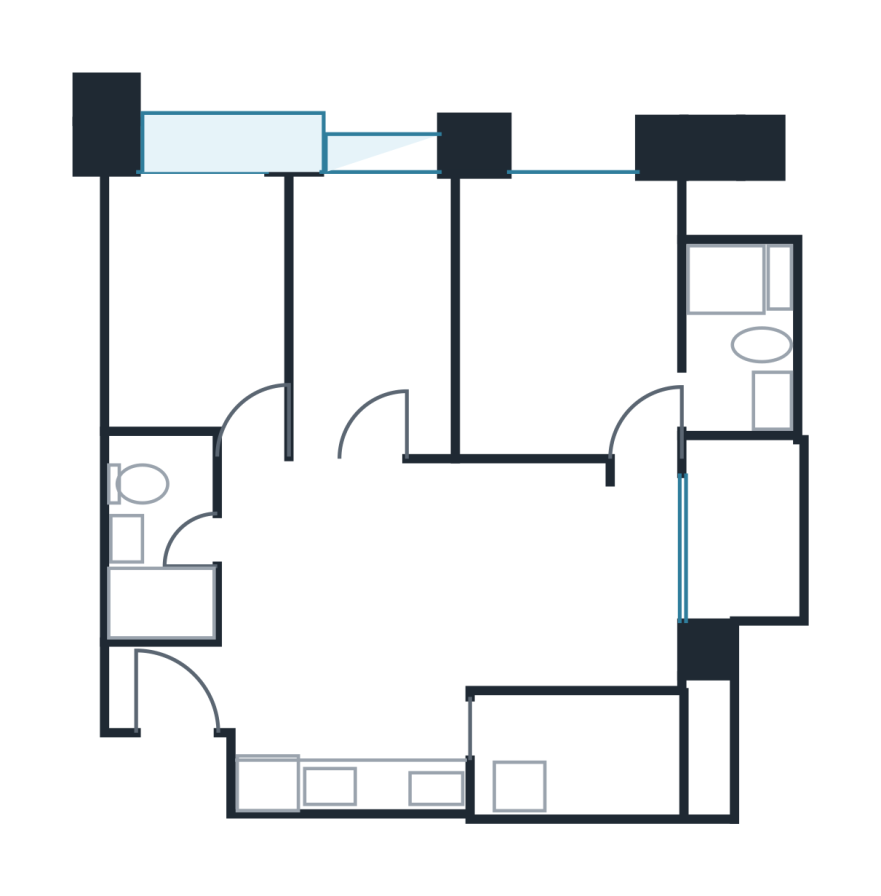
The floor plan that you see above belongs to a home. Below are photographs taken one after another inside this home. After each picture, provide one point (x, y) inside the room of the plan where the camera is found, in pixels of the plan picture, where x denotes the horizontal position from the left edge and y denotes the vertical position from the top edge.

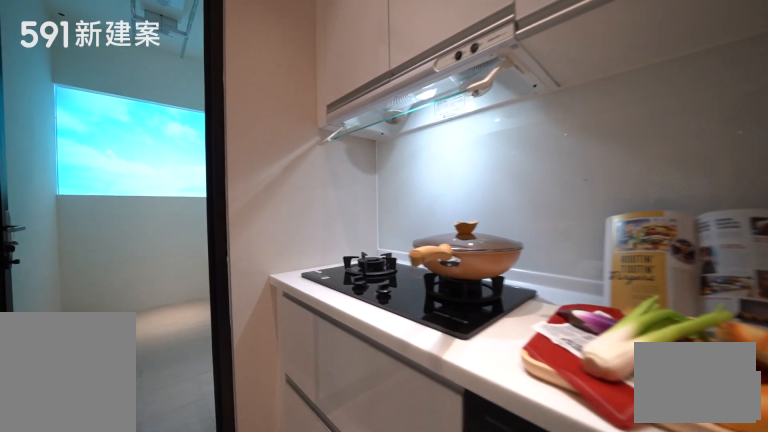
(345, 752)
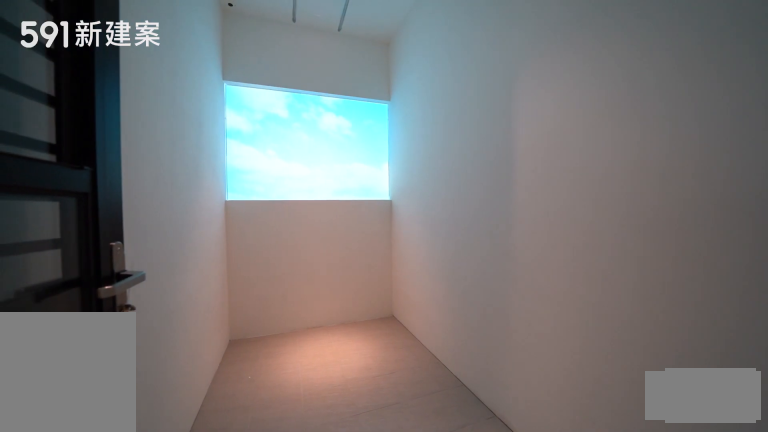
(579, 755)
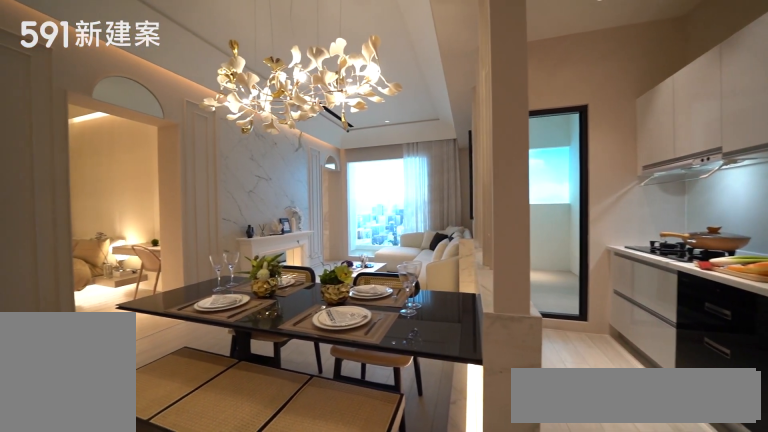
(305, 574)
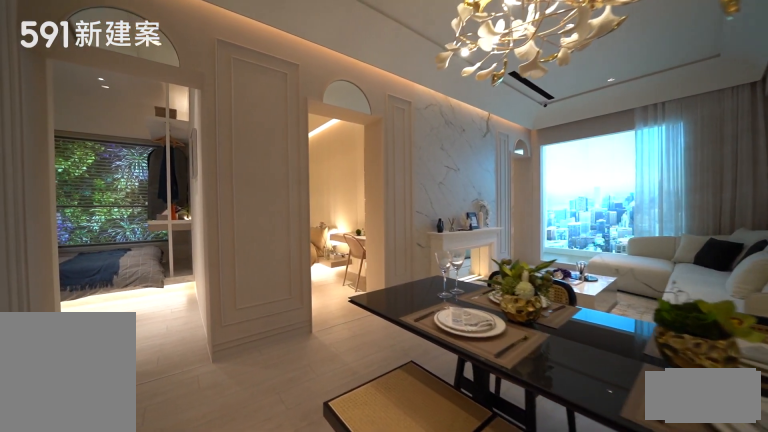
(305, 574)
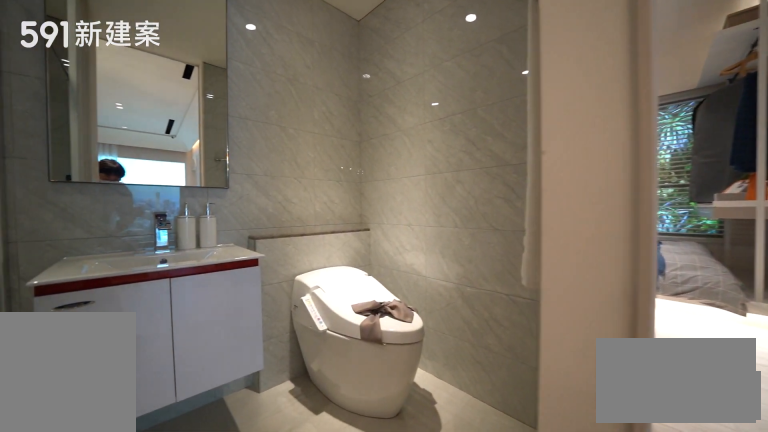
(158, 535)
